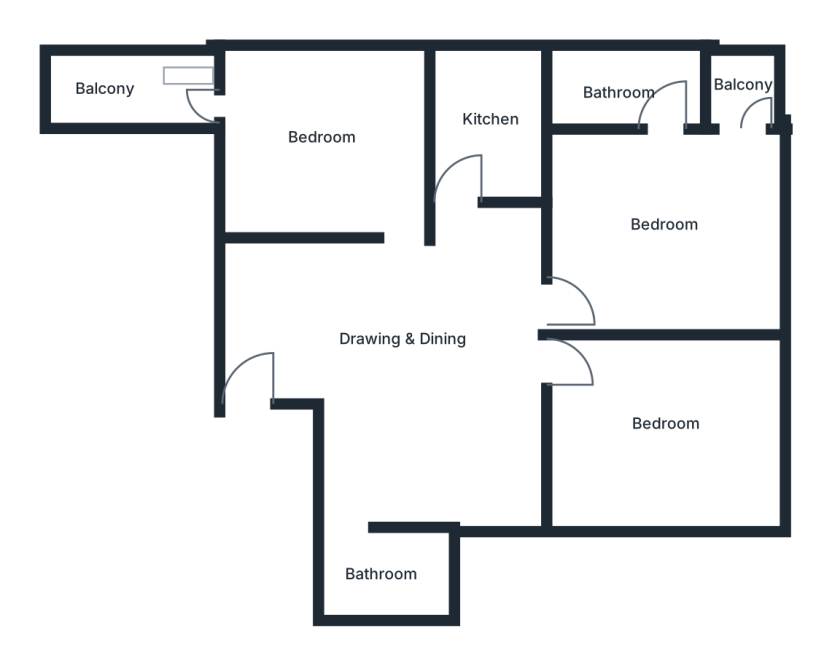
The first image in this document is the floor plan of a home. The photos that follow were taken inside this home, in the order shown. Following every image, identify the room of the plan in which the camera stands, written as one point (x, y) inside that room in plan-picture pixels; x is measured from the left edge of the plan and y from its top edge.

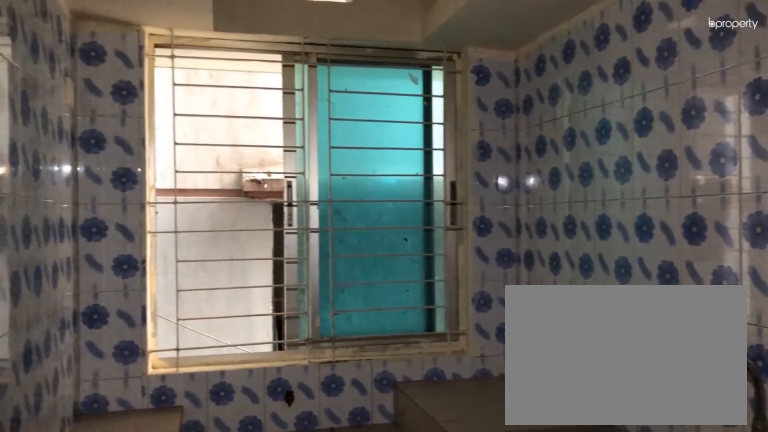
(491, 114)
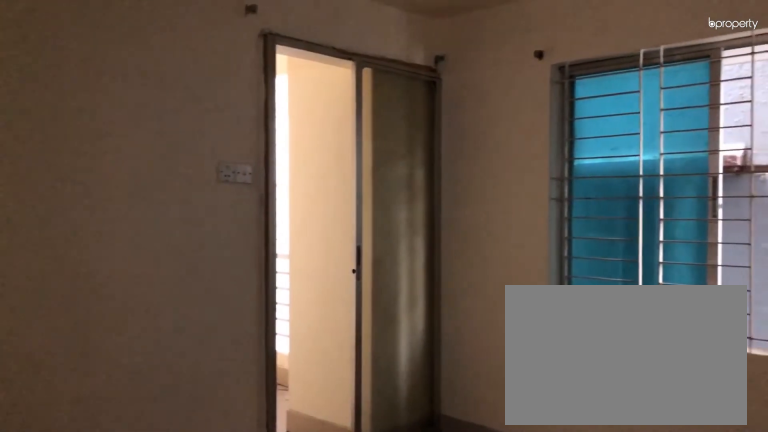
(319, 136)
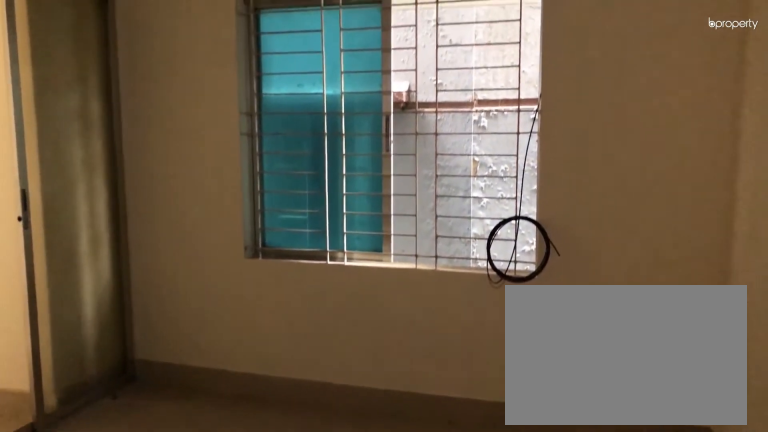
(319, 136)
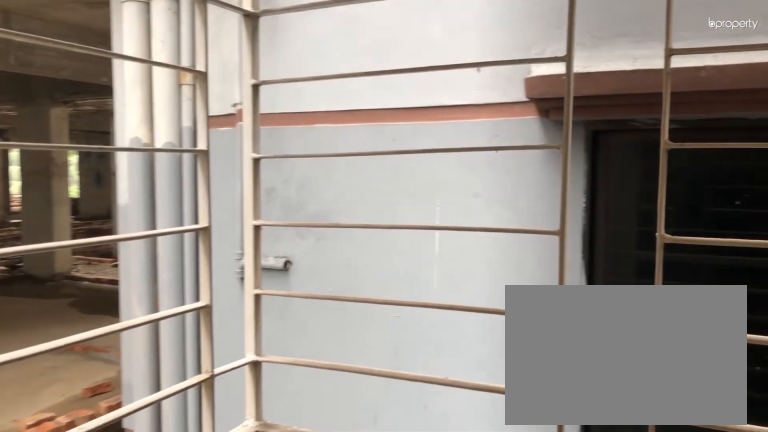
(106, 91)
